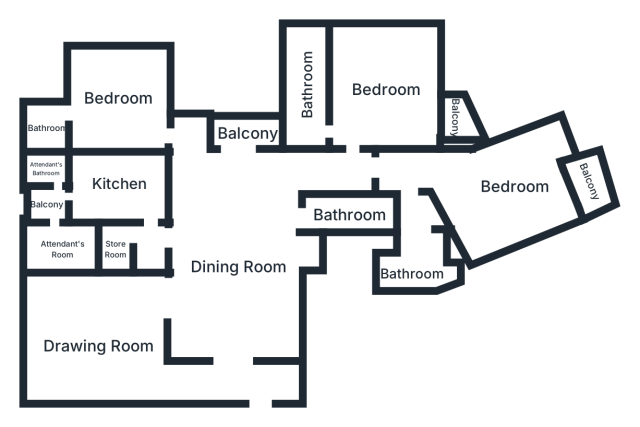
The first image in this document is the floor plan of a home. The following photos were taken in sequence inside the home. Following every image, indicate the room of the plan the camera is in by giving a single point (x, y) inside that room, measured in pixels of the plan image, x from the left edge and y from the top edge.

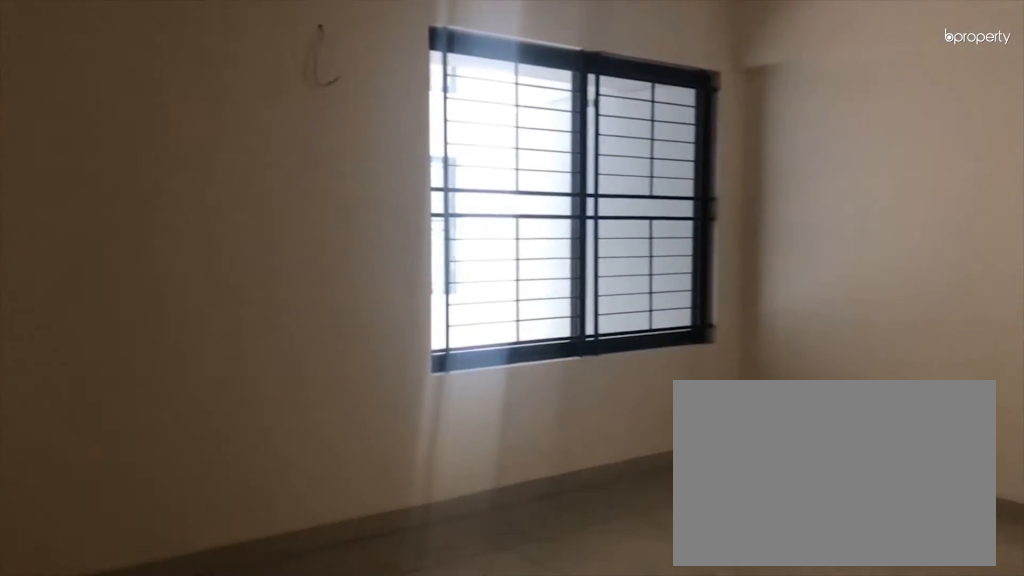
(101, 353)
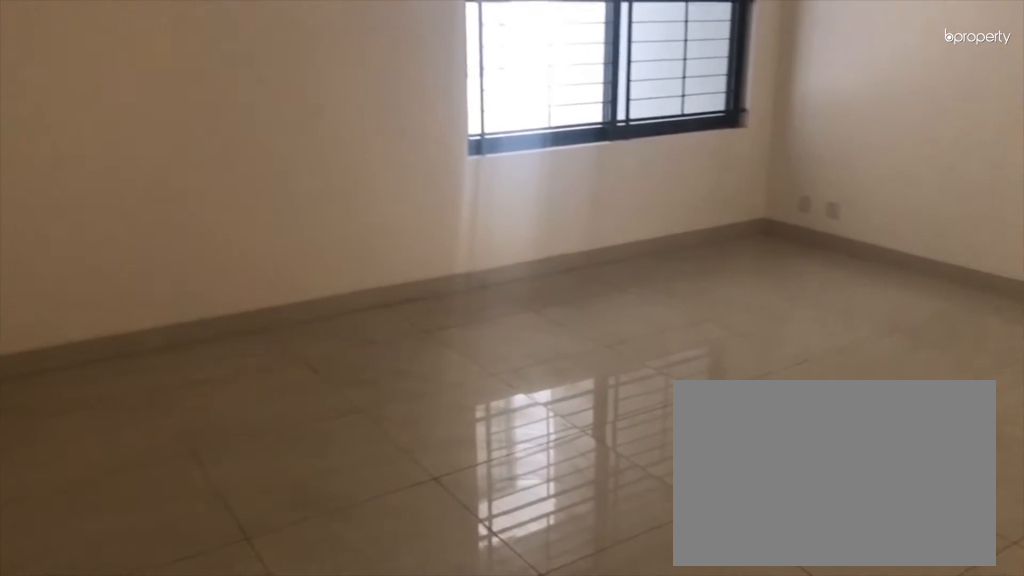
(101, 353)
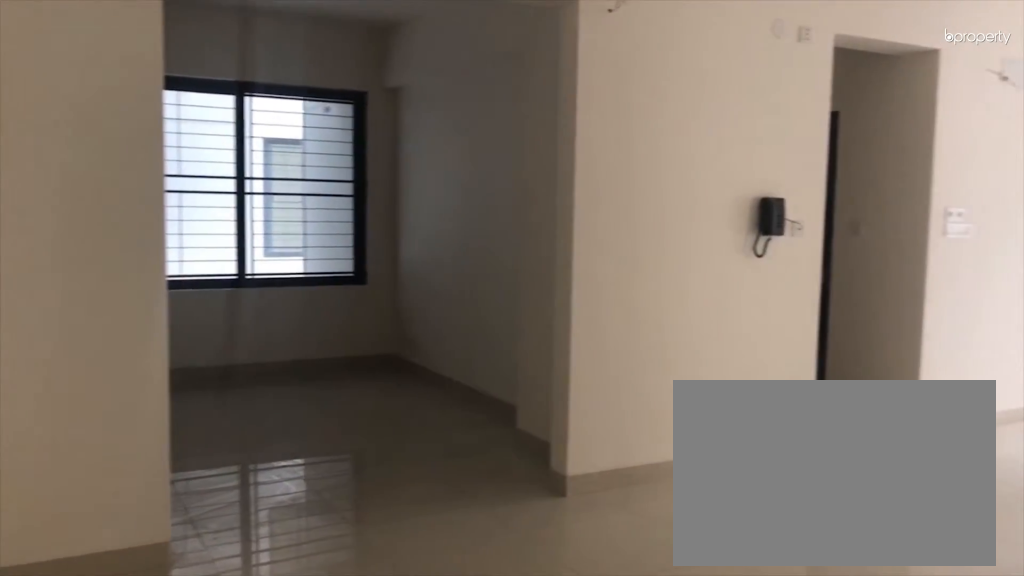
(239, 268)
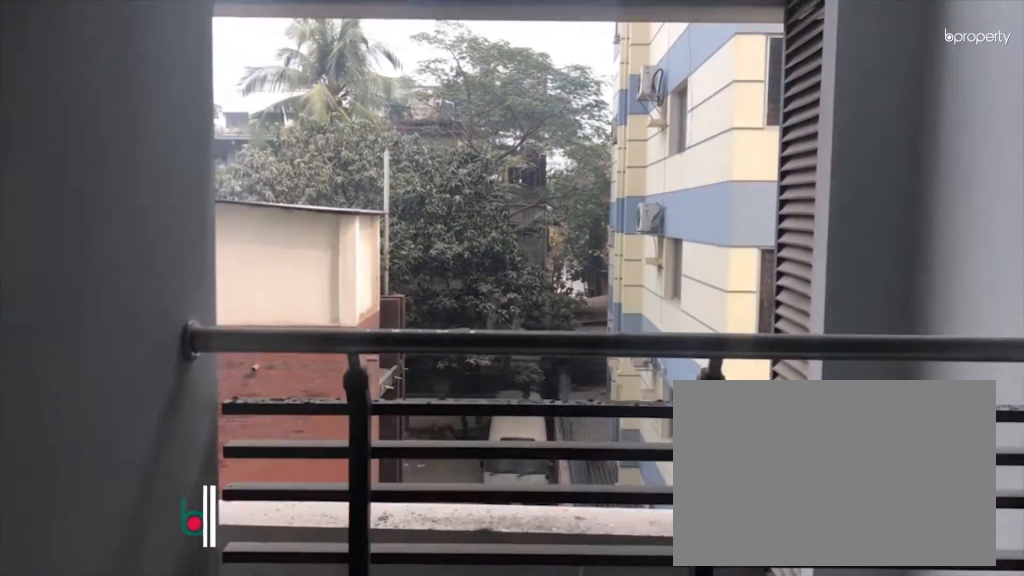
(248, 134)
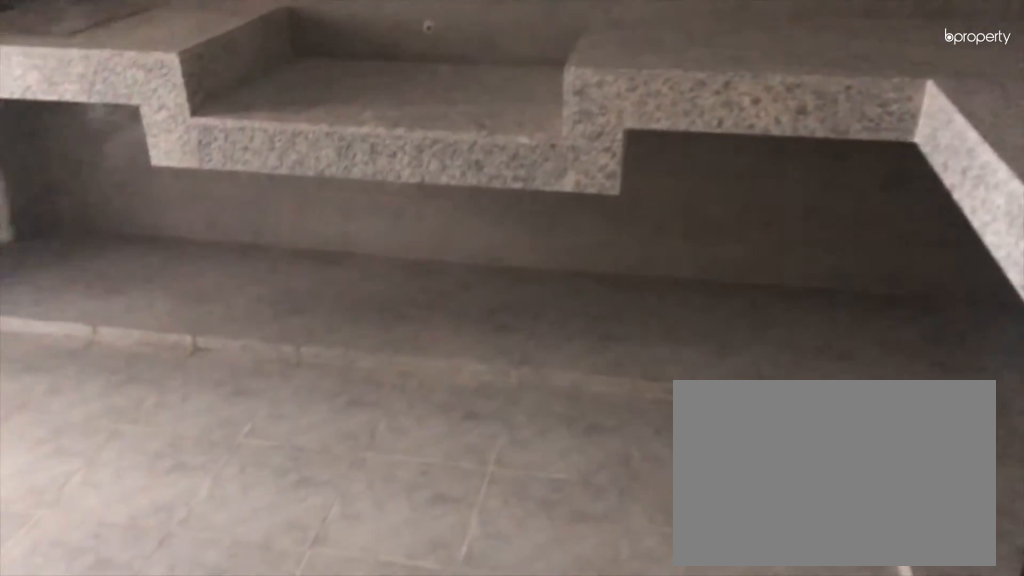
(119, 186)
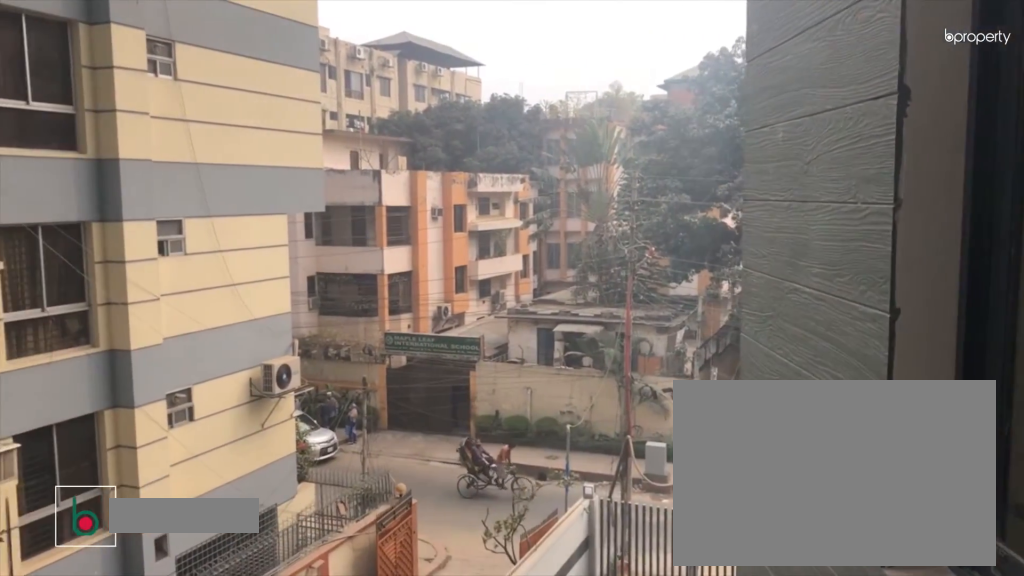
(454, 114)
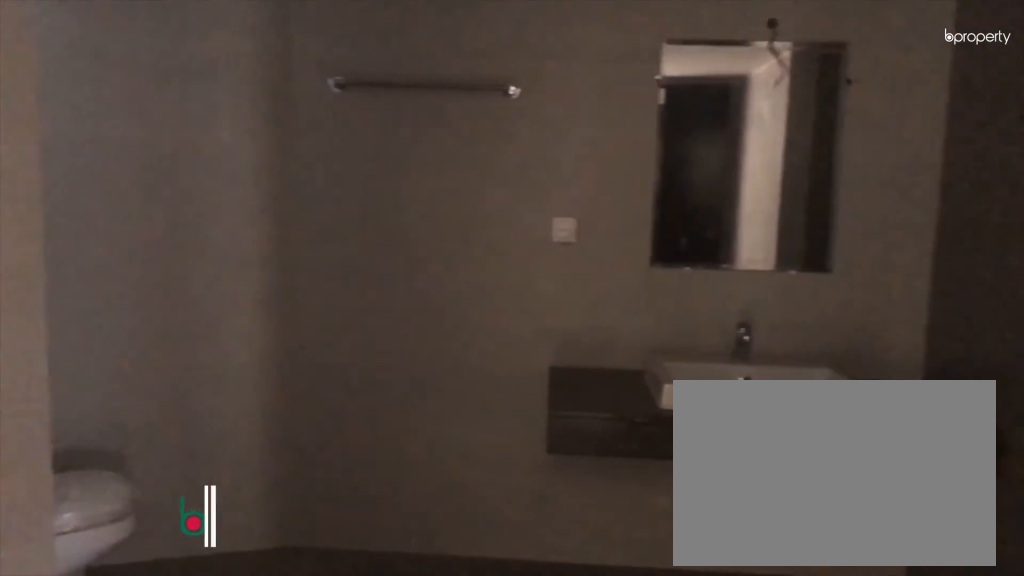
(420, 263)
